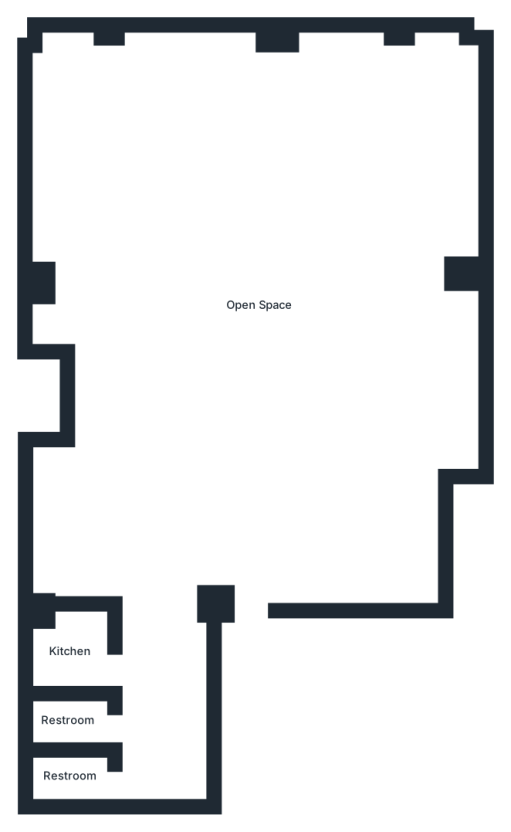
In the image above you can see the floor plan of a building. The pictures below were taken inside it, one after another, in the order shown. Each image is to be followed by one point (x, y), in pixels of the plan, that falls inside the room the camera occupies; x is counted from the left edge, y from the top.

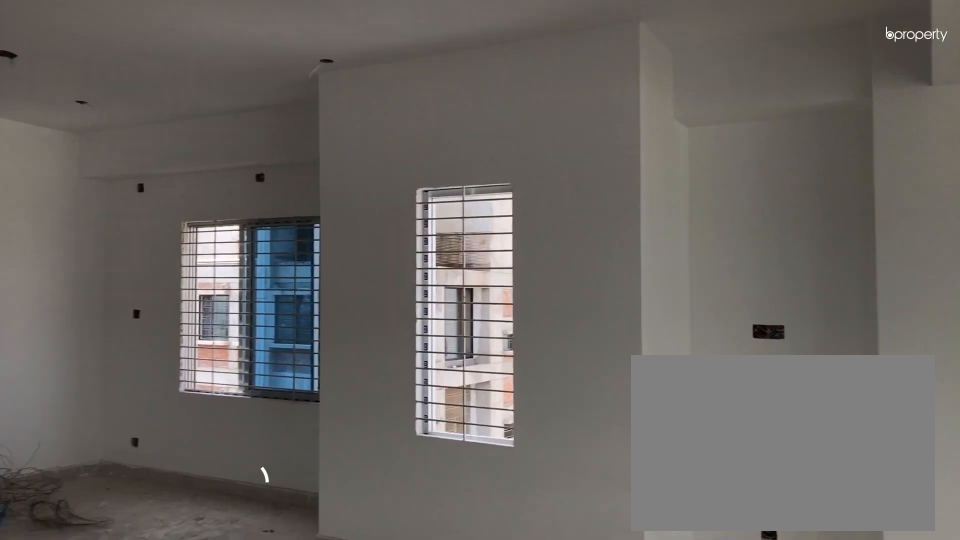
(258, 309)
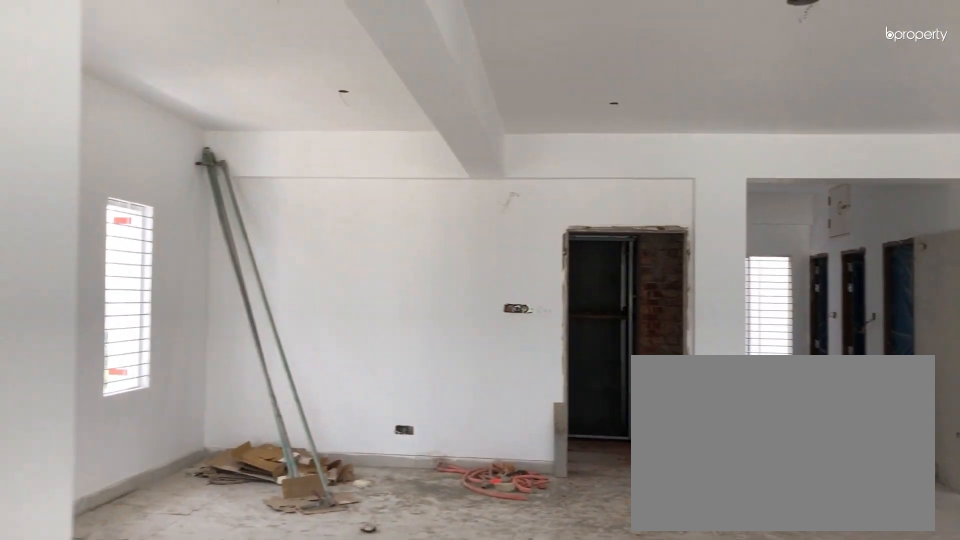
(258, 309)
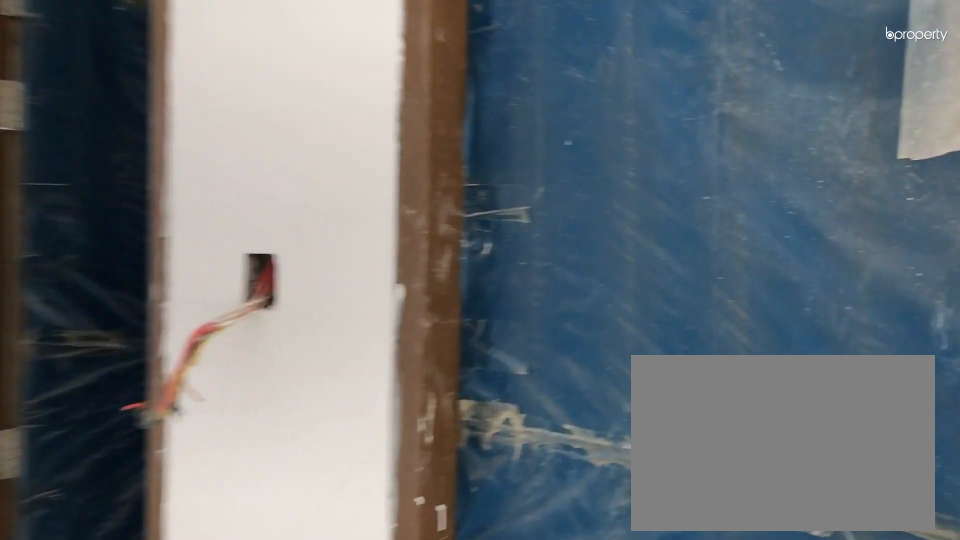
(152, 653)
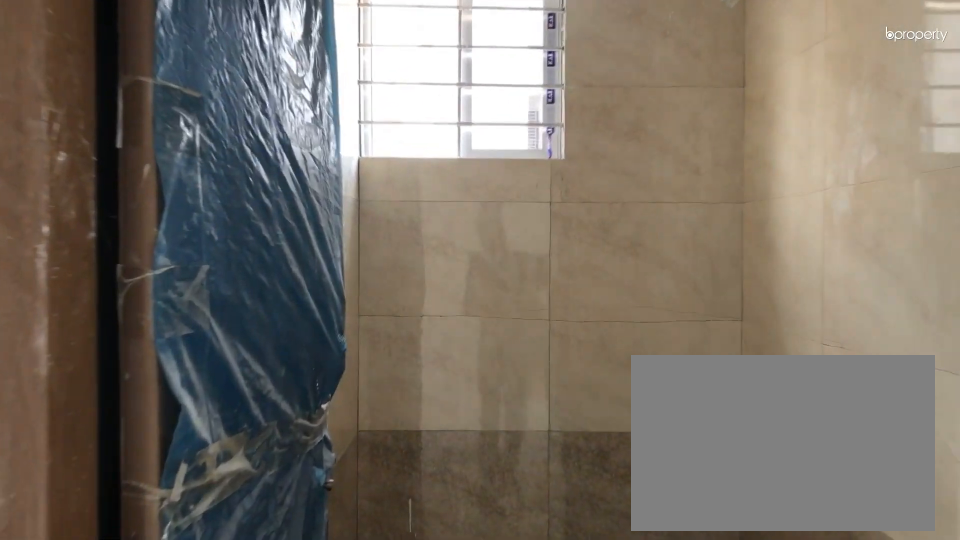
(69, 720)
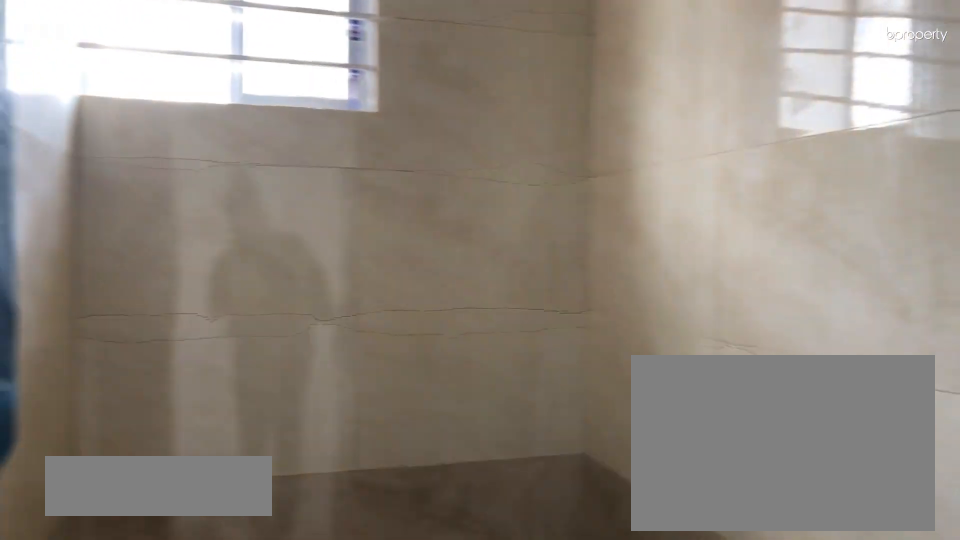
(69, 720)
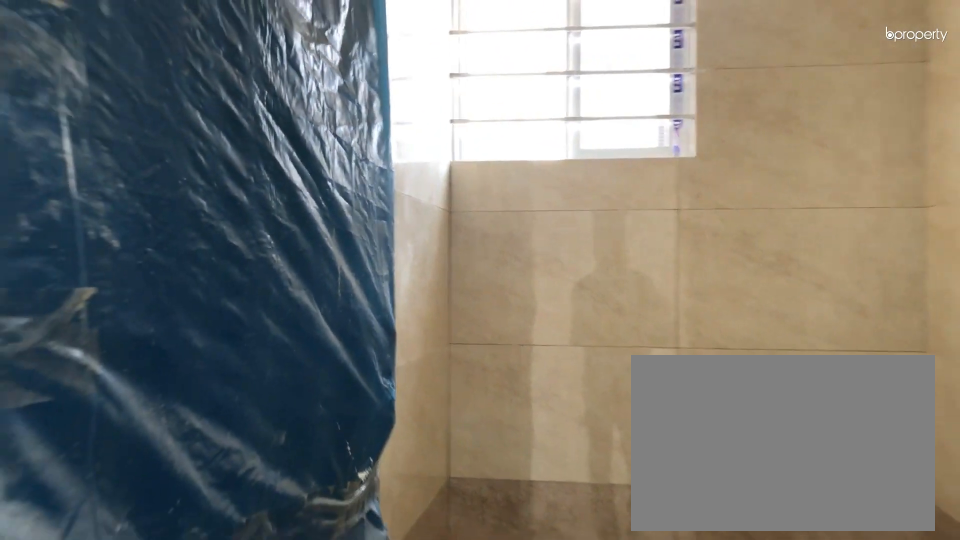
(69, 720)
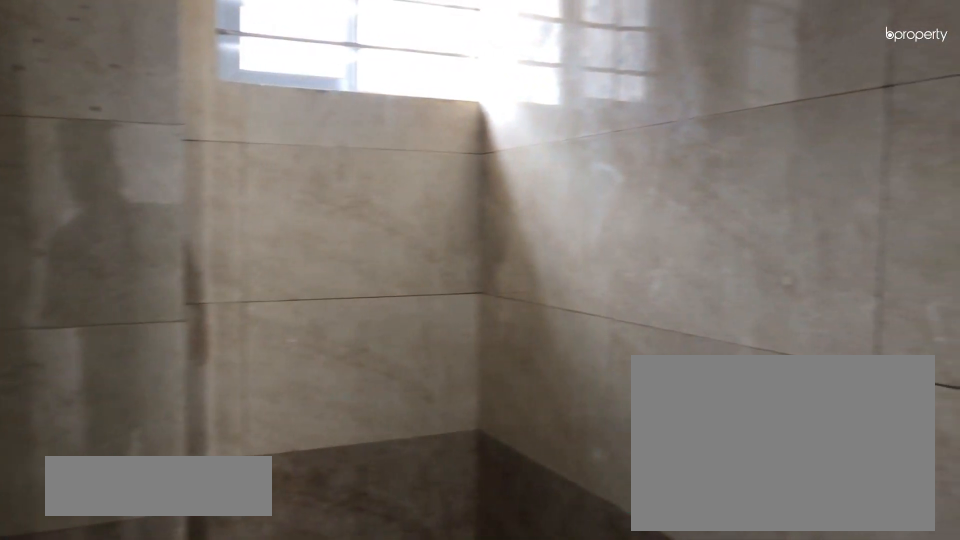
(68, 778)
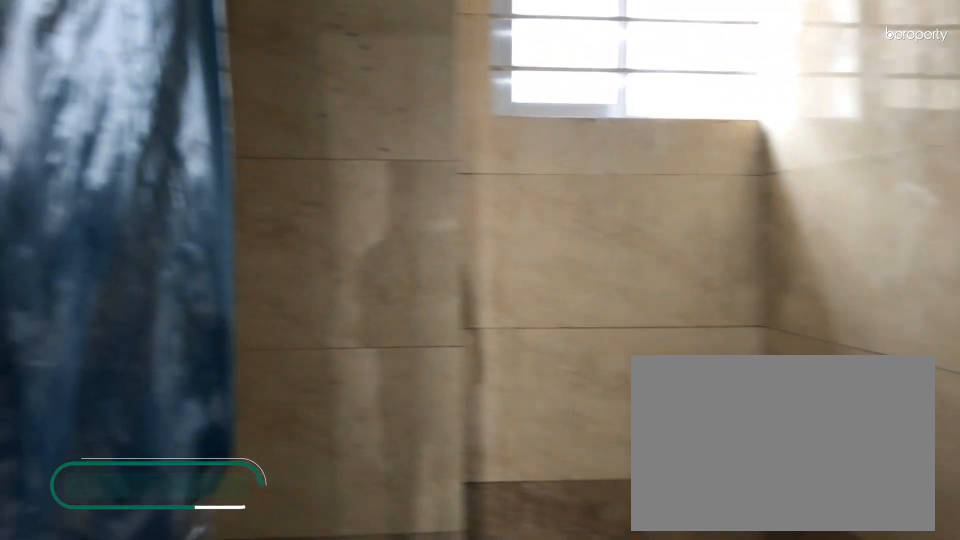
(68, 778)
